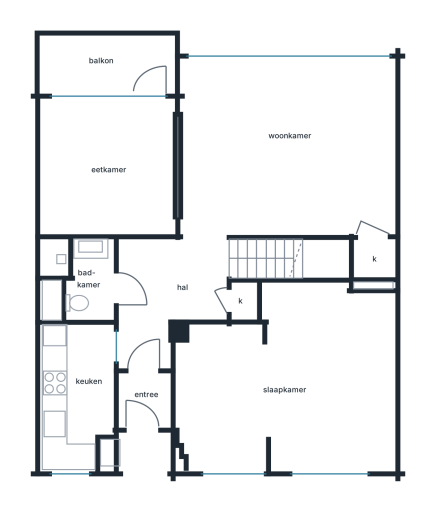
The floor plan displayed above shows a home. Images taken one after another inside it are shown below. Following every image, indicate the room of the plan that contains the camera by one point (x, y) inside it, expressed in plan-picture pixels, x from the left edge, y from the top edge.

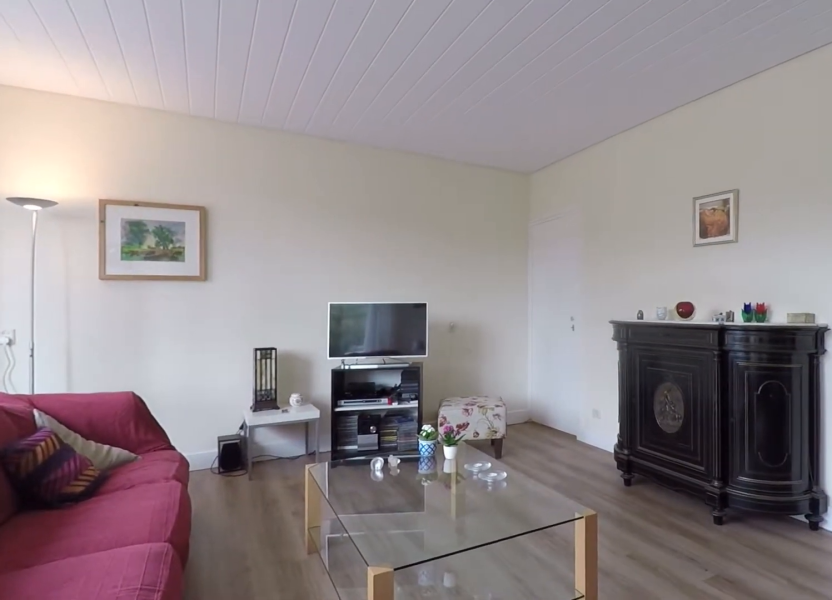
(385, 135)
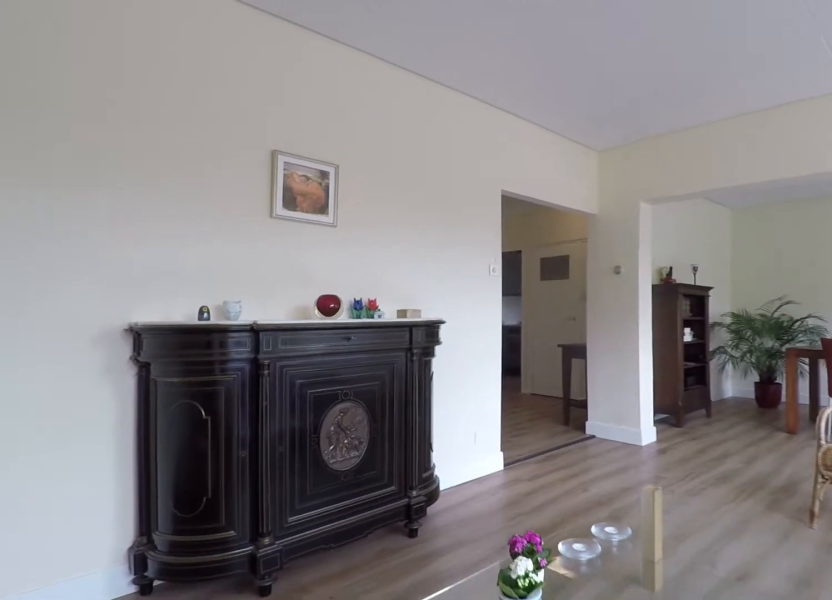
(234, 157)
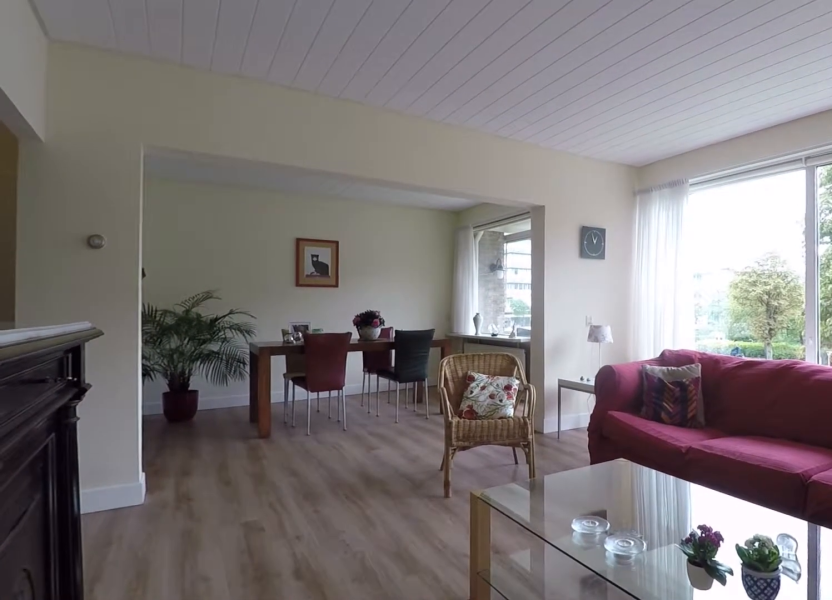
(226, 160)
